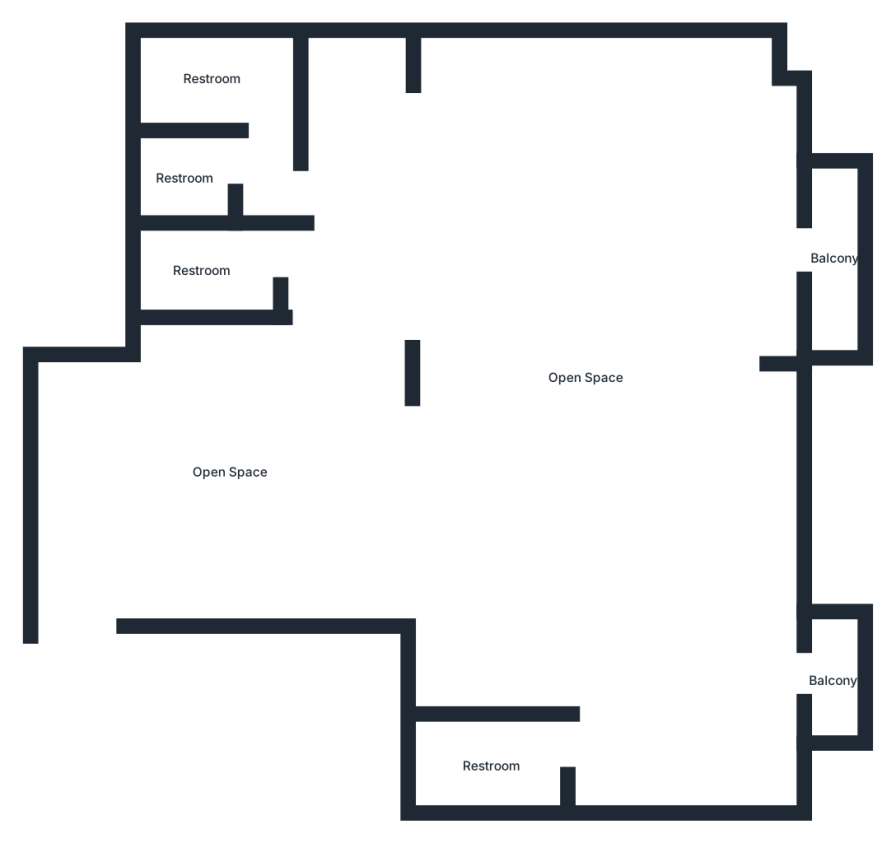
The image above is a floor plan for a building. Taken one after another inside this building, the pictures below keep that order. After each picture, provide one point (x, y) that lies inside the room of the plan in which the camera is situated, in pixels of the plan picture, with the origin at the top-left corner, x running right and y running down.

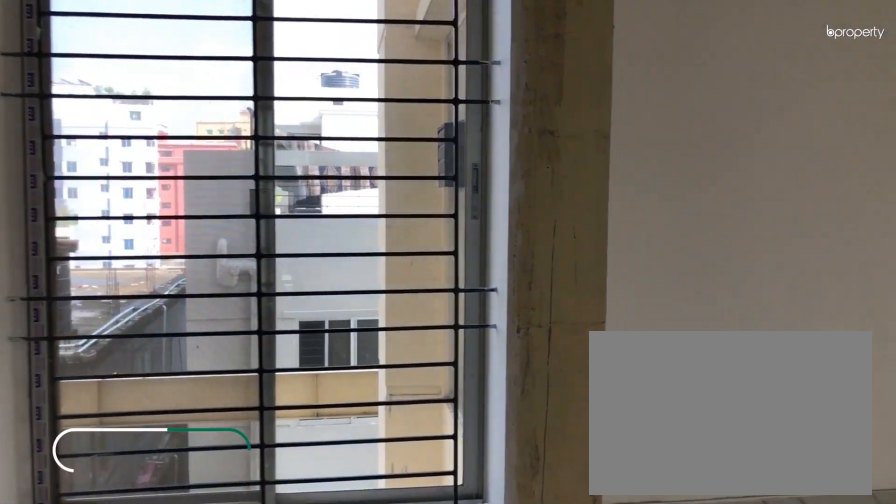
(234, 475)
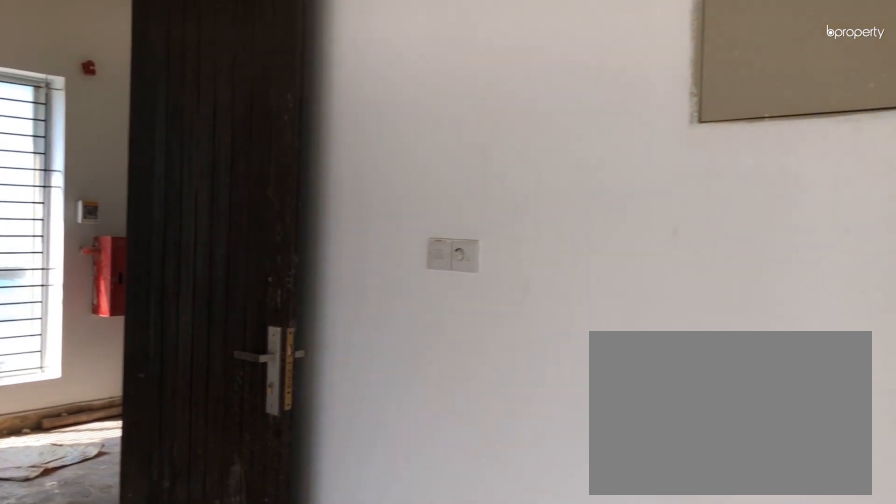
(234, 475)
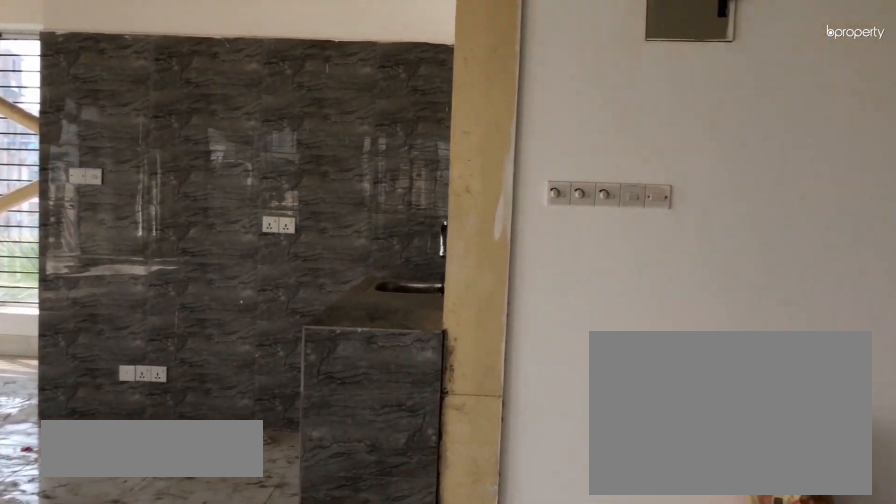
(581, 376)
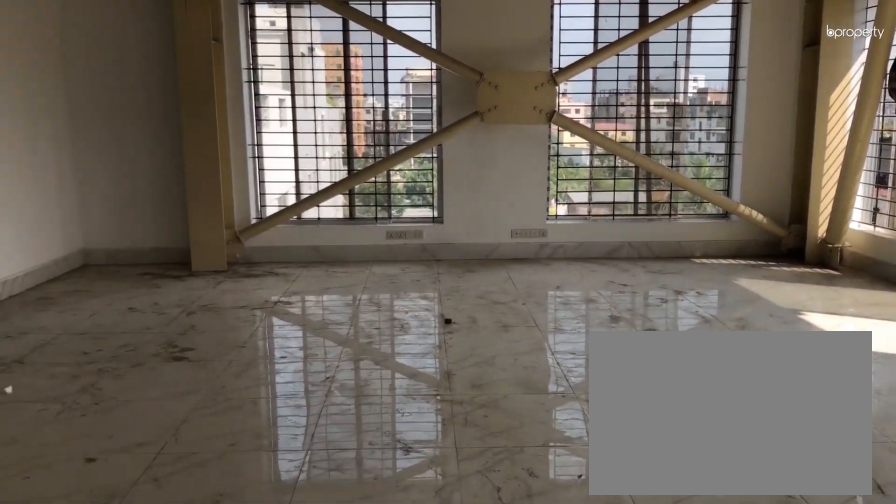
(581, 376)
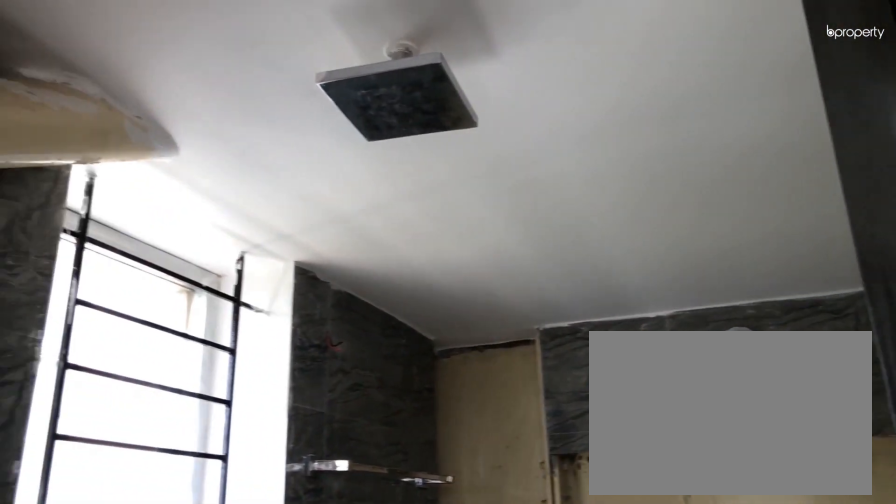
(482, 766)
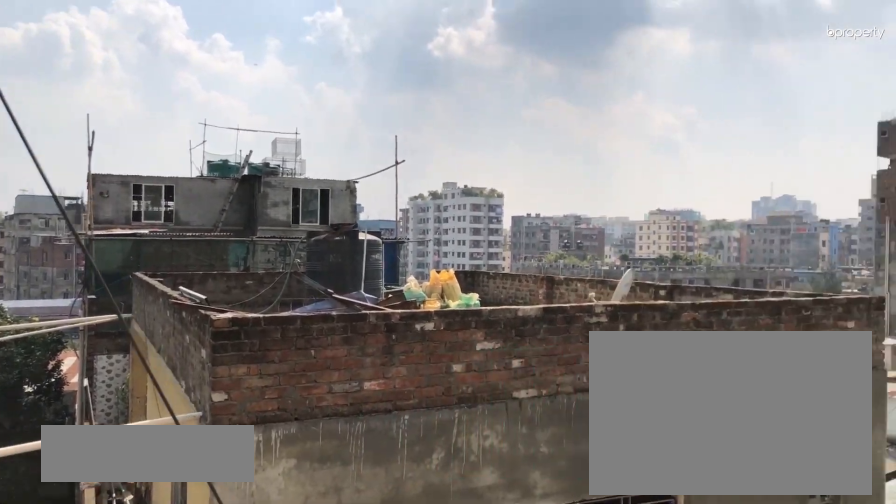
(836, 685)
